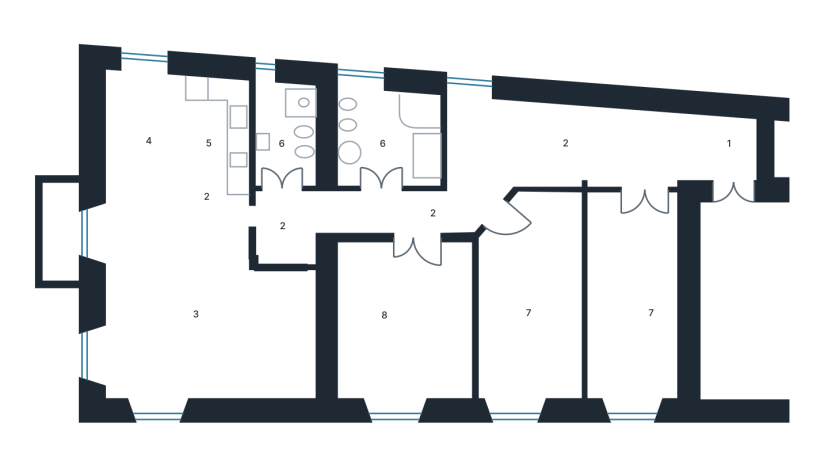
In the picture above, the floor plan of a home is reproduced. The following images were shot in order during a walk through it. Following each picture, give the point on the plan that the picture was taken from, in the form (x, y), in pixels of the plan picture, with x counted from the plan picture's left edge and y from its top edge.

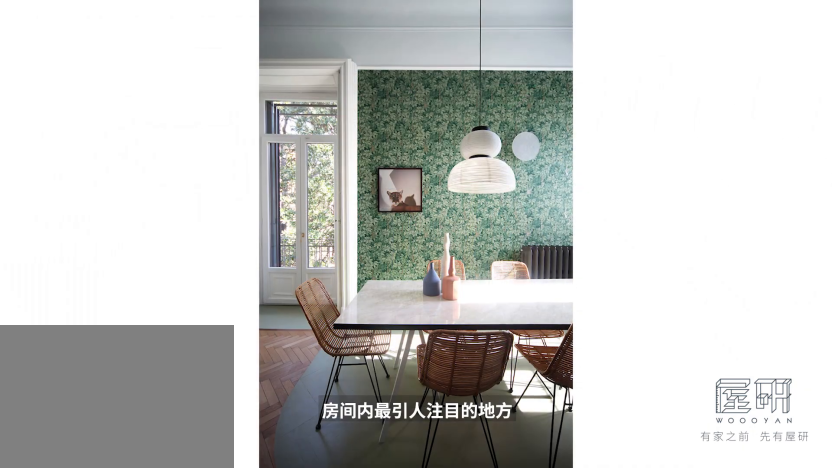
(215, 255)
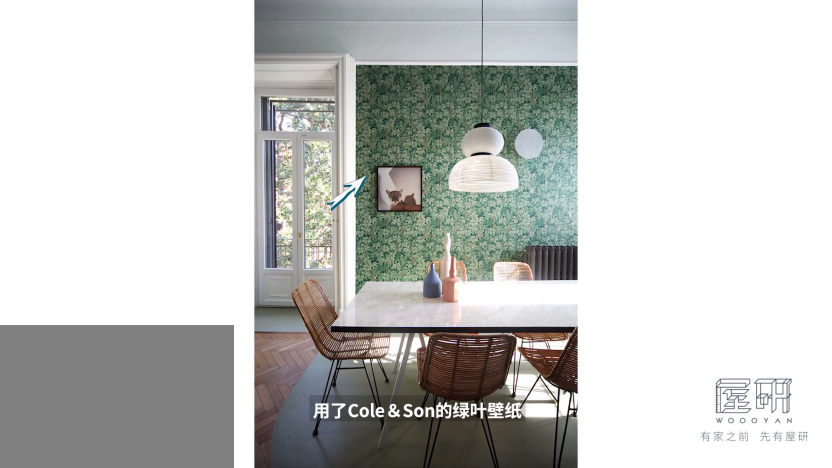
(215, 255)
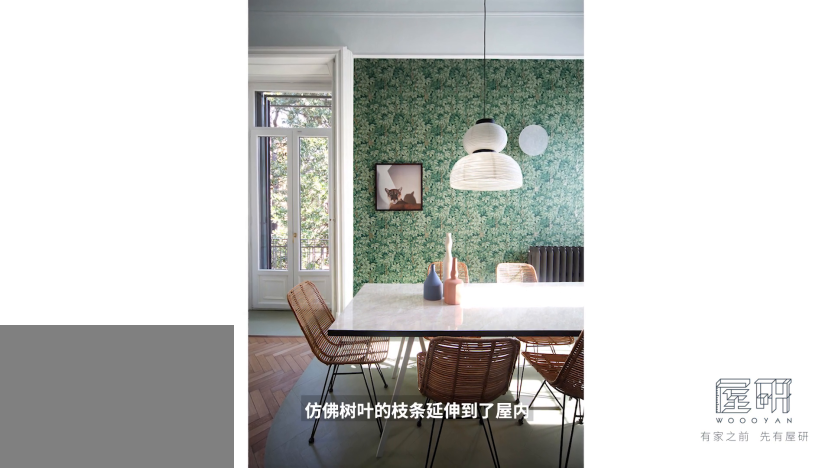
(215, 255)
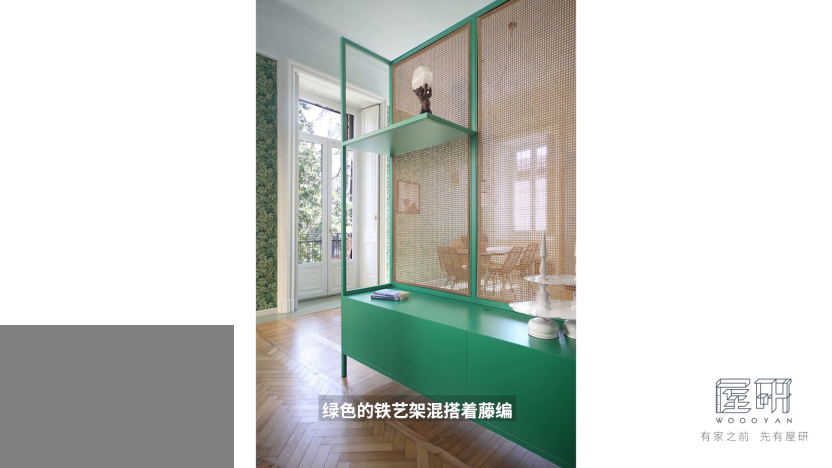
(197, 297)
